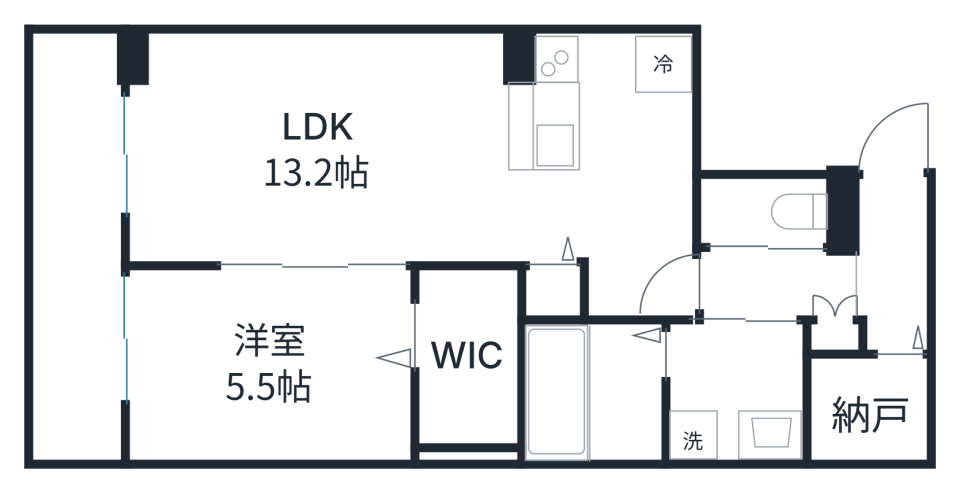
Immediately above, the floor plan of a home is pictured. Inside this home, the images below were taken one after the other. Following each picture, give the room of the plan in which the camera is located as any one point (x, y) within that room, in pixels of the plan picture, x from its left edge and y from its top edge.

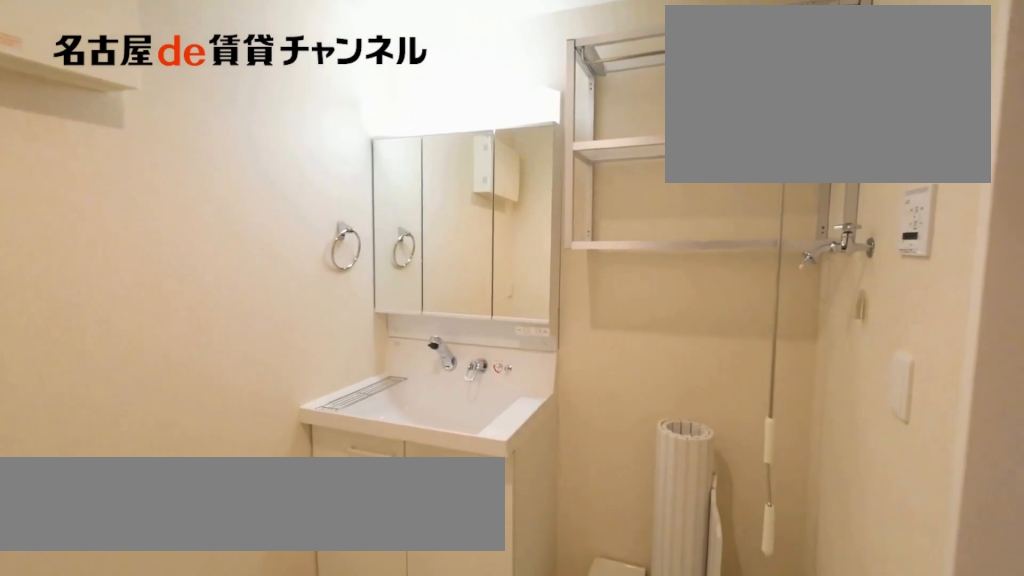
(734, 389)
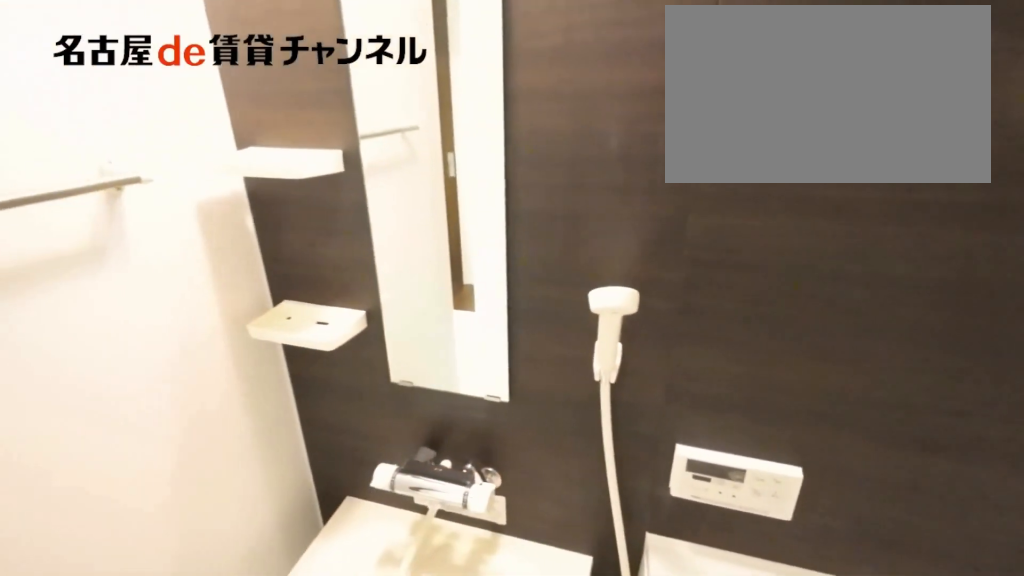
(591, 390)
